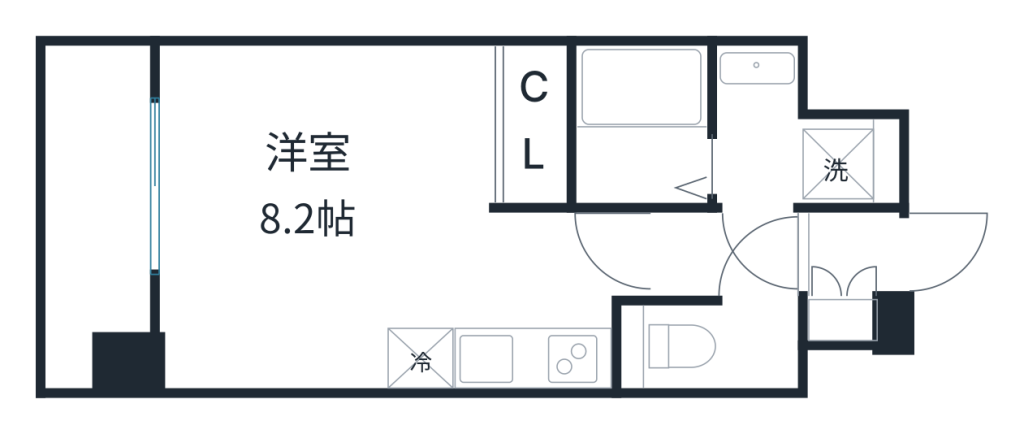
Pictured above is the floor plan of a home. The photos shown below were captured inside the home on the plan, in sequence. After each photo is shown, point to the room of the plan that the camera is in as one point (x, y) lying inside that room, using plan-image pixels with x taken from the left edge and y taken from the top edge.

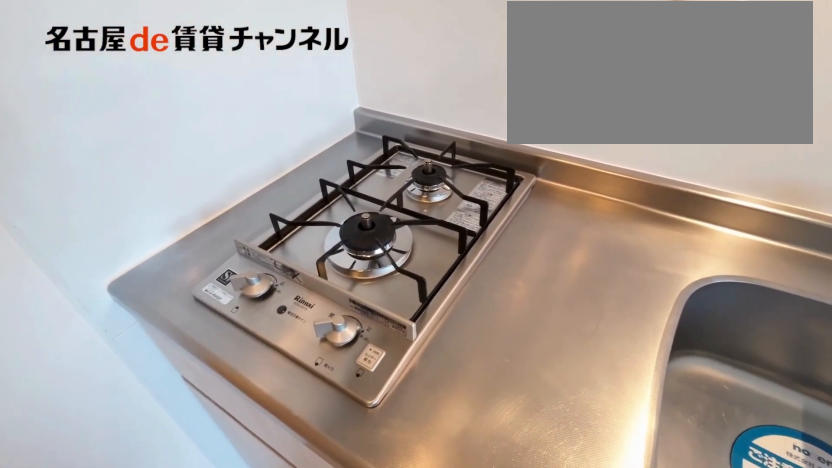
(533, 358)
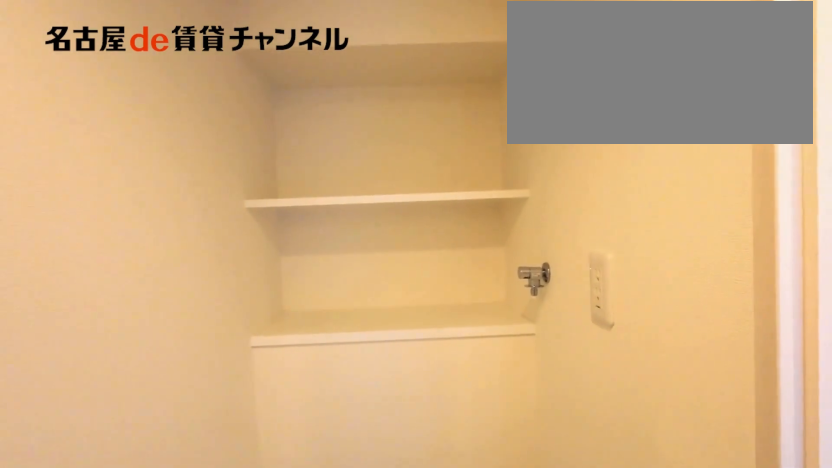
(793, 138)
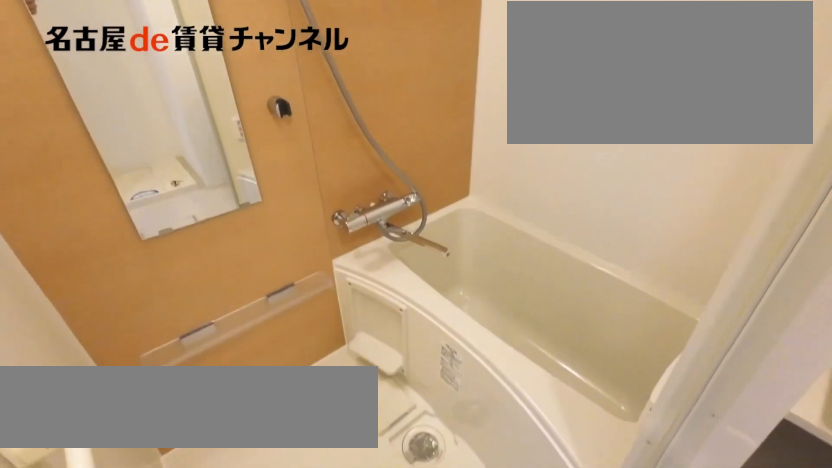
(642, 124)
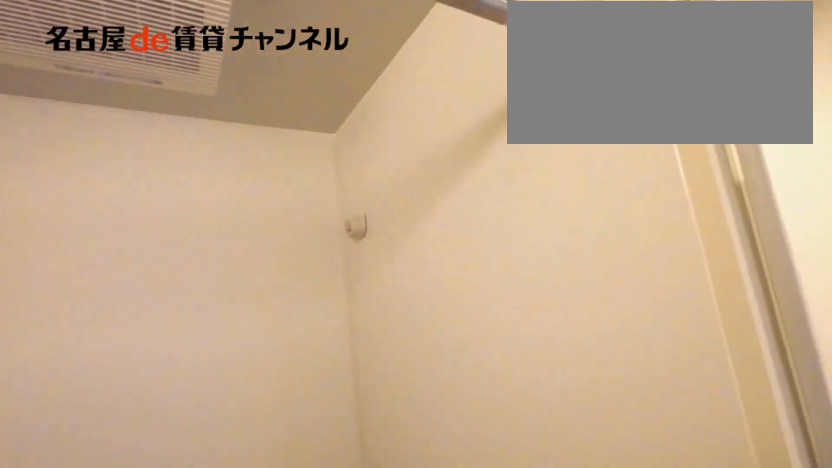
(642, 124)
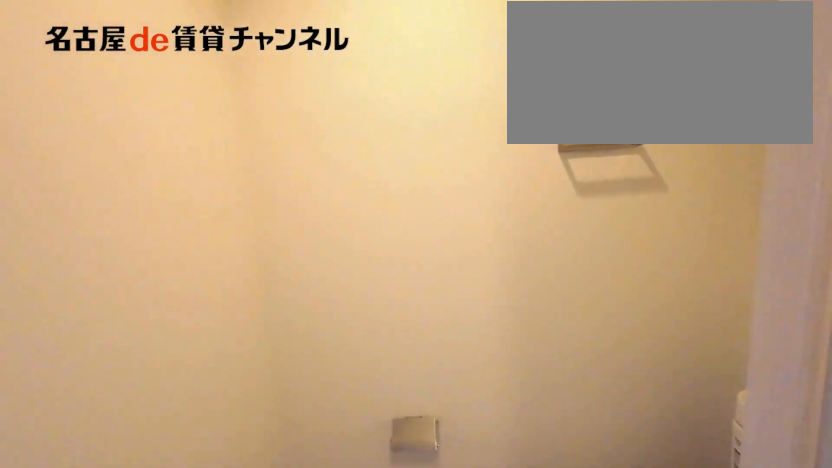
(710, 347)
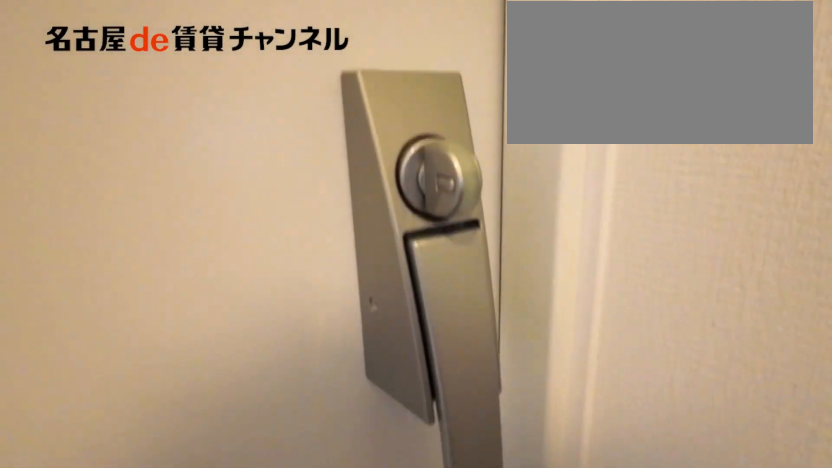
(853, 256)
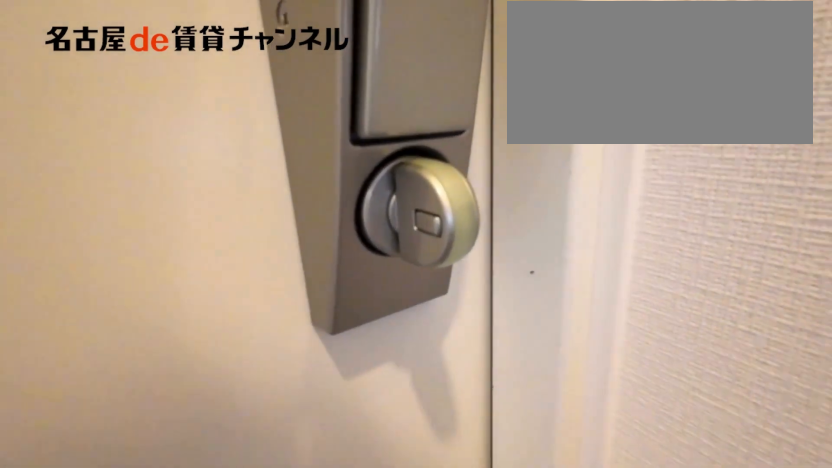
(853, 256)
